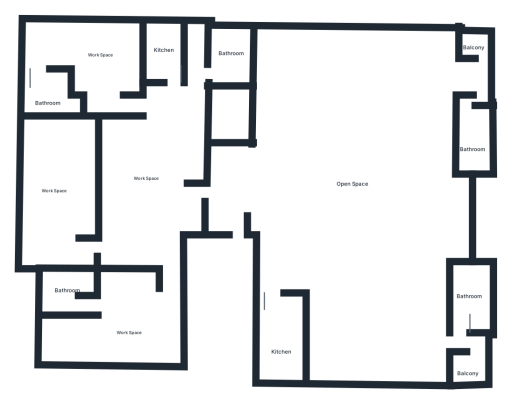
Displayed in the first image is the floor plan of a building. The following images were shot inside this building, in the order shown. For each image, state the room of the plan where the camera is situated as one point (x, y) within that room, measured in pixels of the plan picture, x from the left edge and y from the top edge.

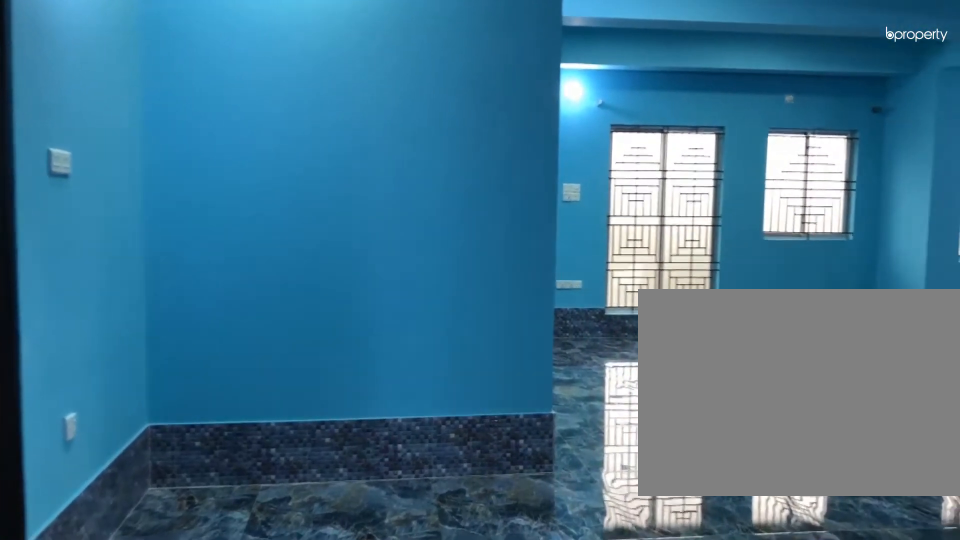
(253, 226)
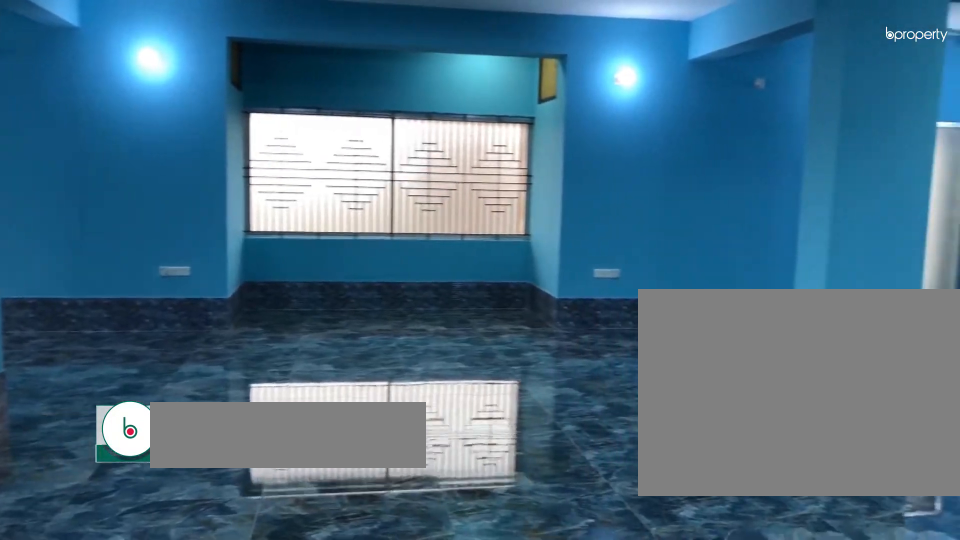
(363, 164)
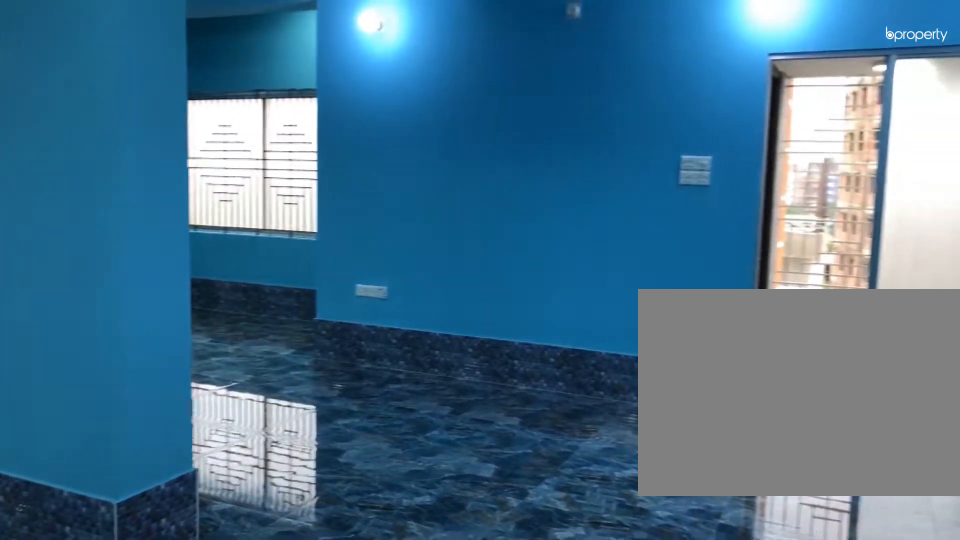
(363, 164)
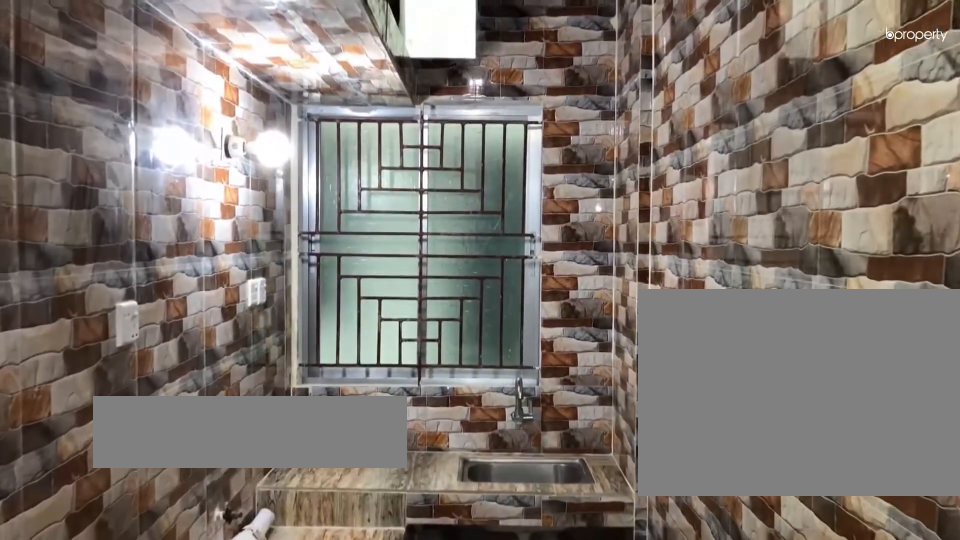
(286, 338)
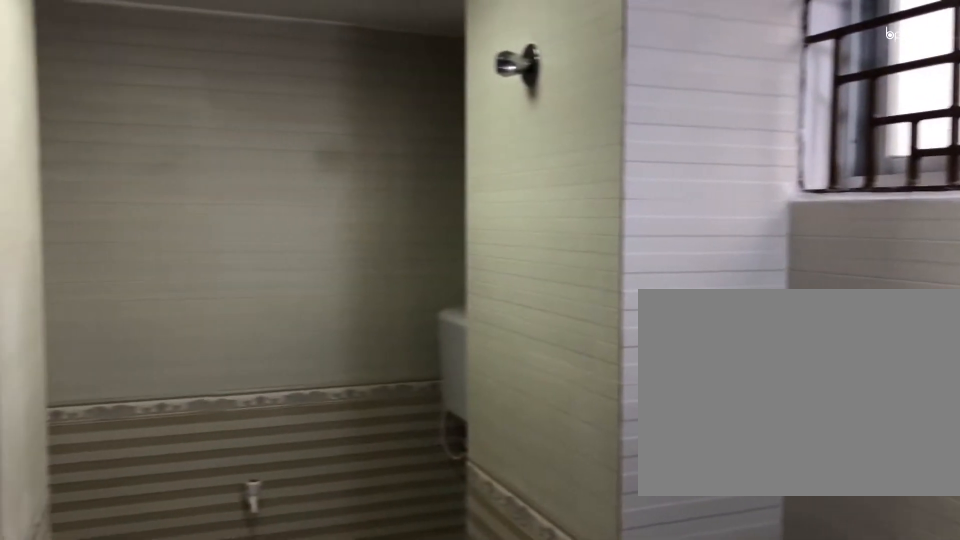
(471, 321)
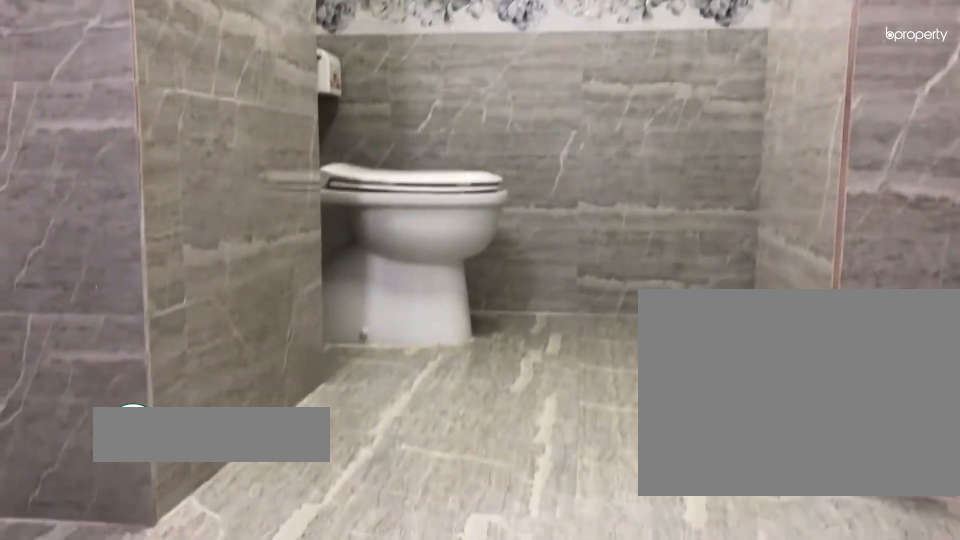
(479, 135)
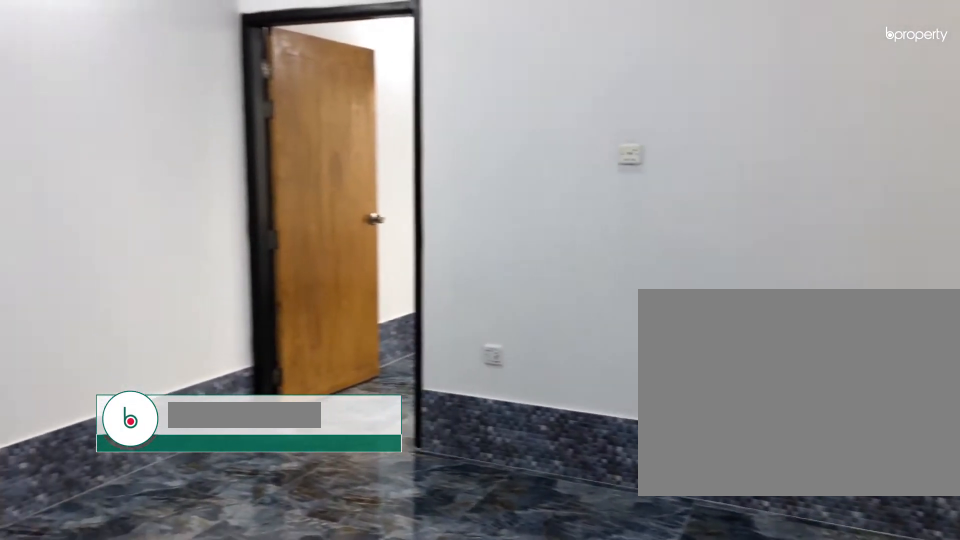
(155, 166)
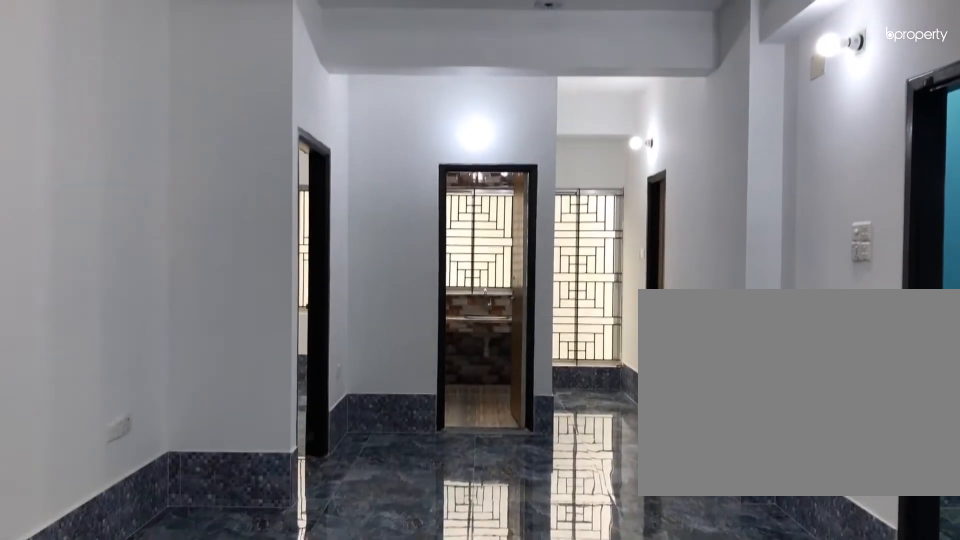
(156, 167)
